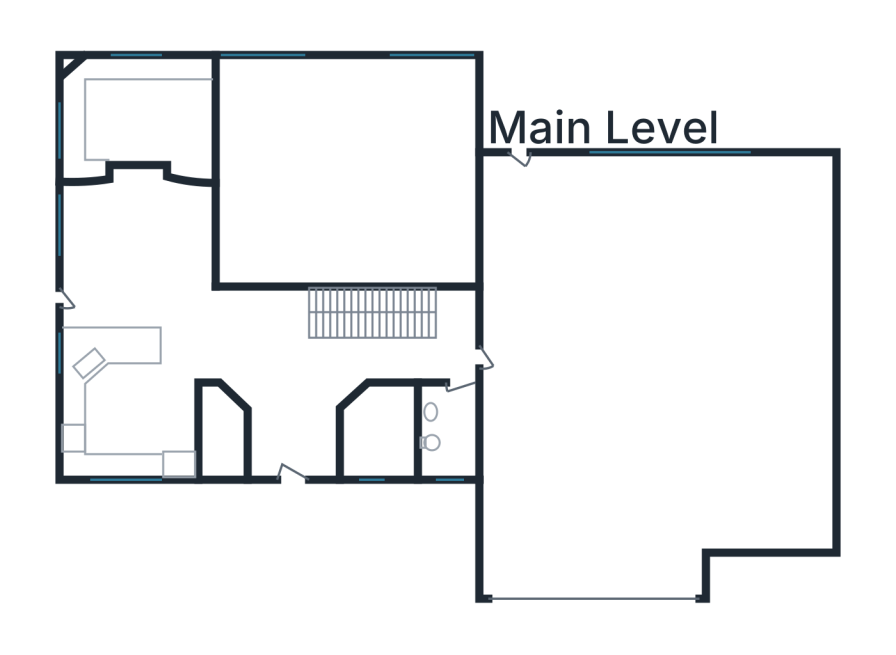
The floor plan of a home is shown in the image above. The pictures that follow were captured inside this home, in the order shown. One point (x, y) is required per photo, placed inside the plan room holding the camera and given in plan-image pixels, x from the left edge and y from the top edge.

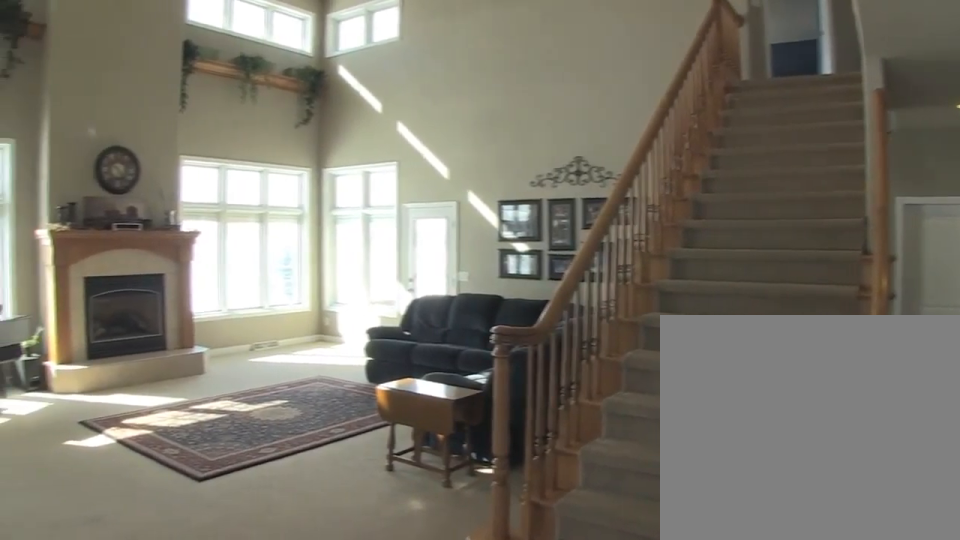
(348, 174)
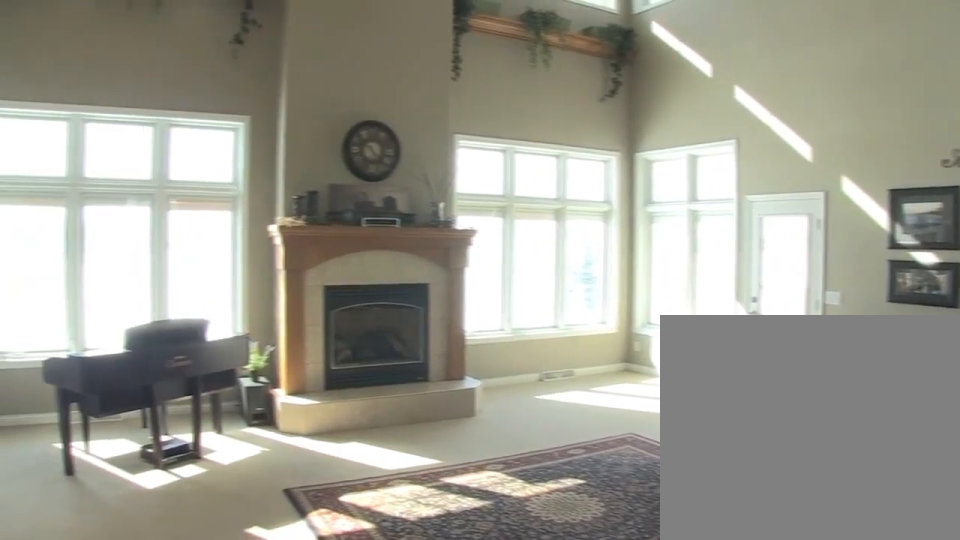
(348, 174)
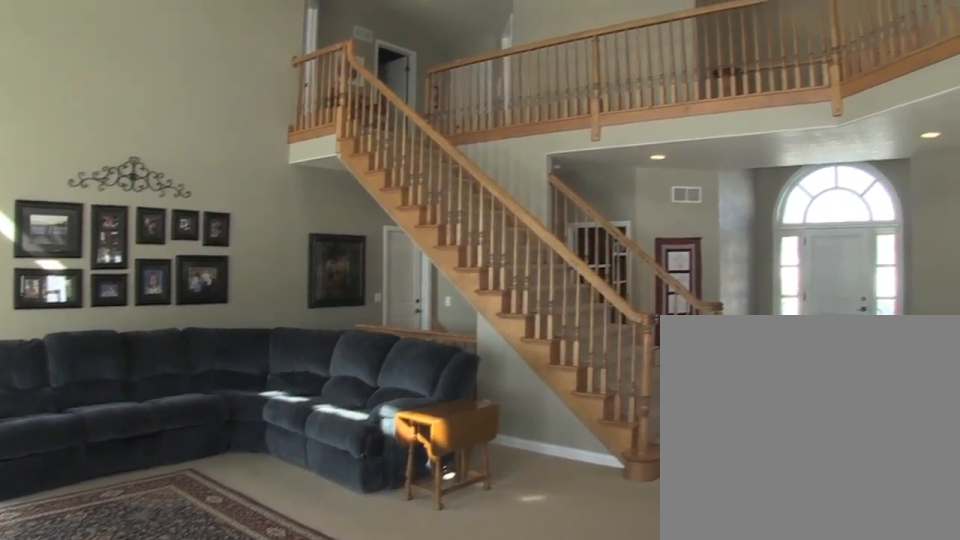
(347, 175)
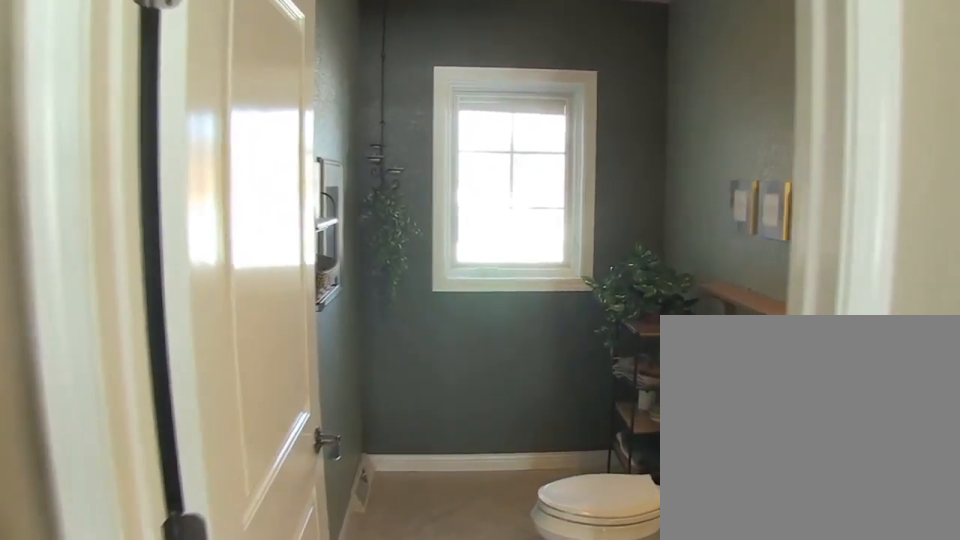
(449, 432)
